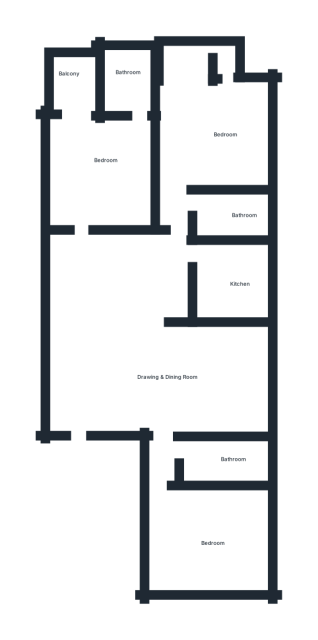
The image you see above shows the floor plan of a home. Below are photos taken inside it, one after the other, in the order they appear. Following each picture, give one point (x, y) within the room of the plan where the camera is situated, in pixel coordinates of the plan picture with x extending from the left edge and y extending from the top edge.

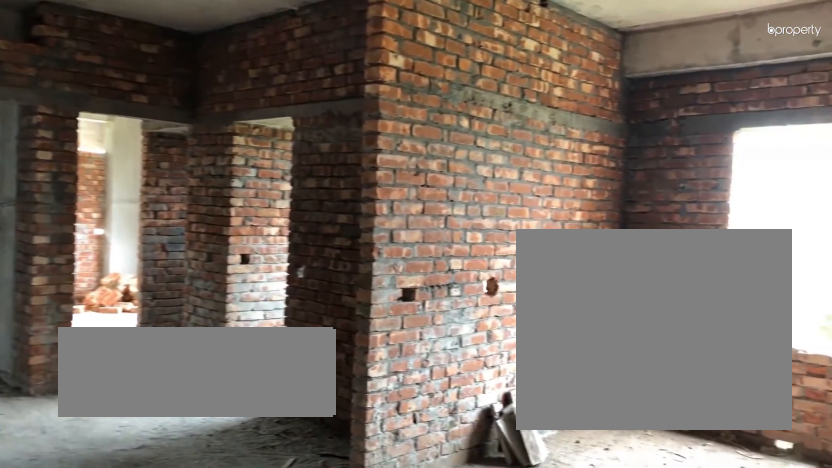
(154, 366)
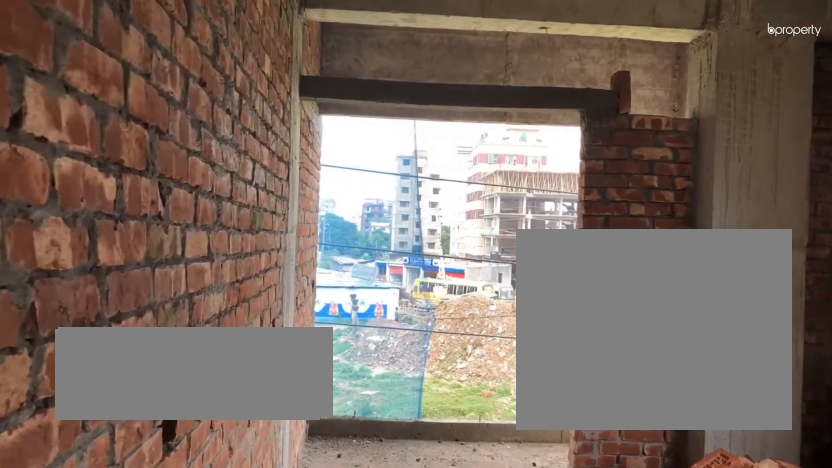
(209, 144)
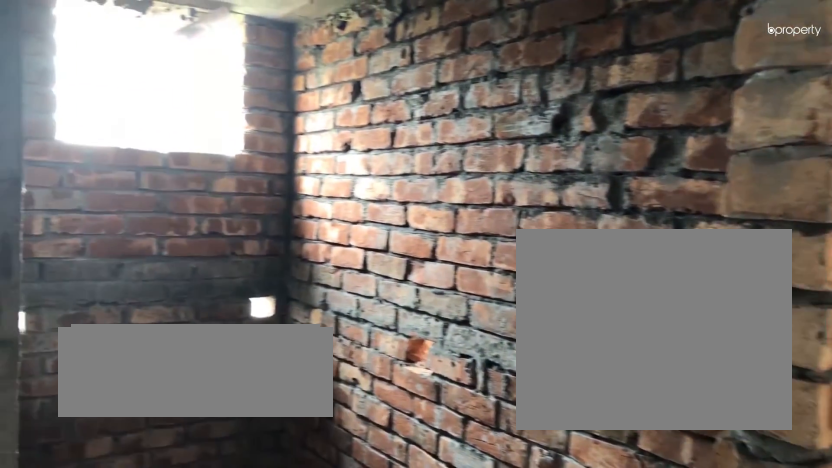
(204, 448)
